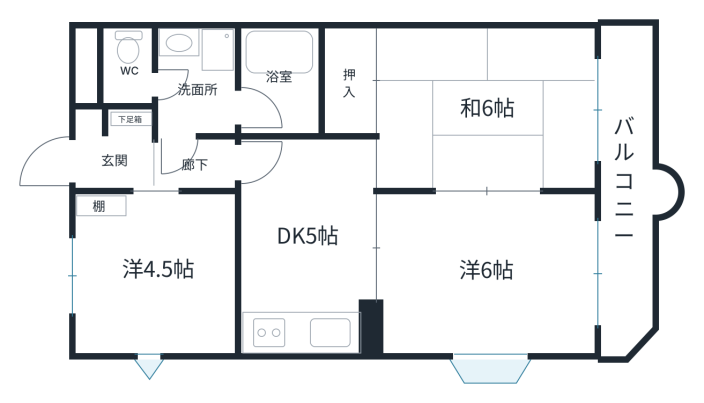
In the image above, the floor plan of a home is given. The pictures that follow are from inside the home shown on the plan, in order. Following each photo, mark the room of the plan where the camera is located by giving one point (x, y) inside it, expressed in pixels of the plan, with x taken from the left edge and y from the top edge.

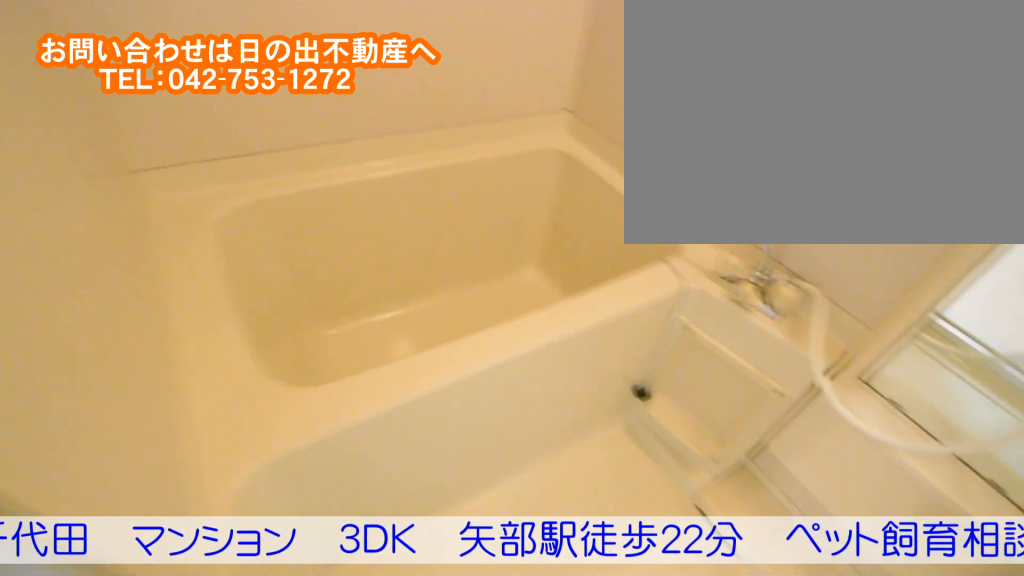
(283, 104)
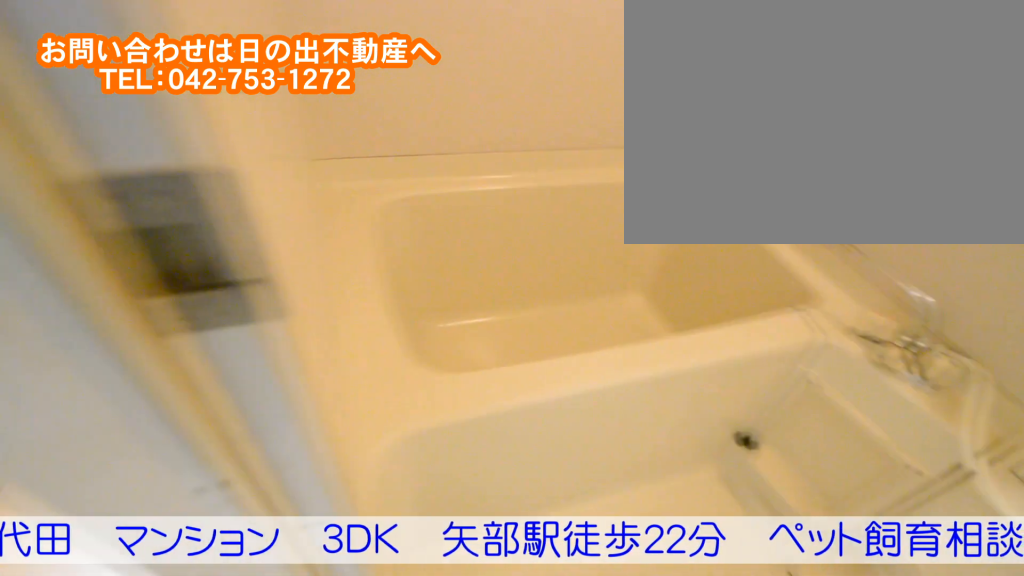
(283, 104)
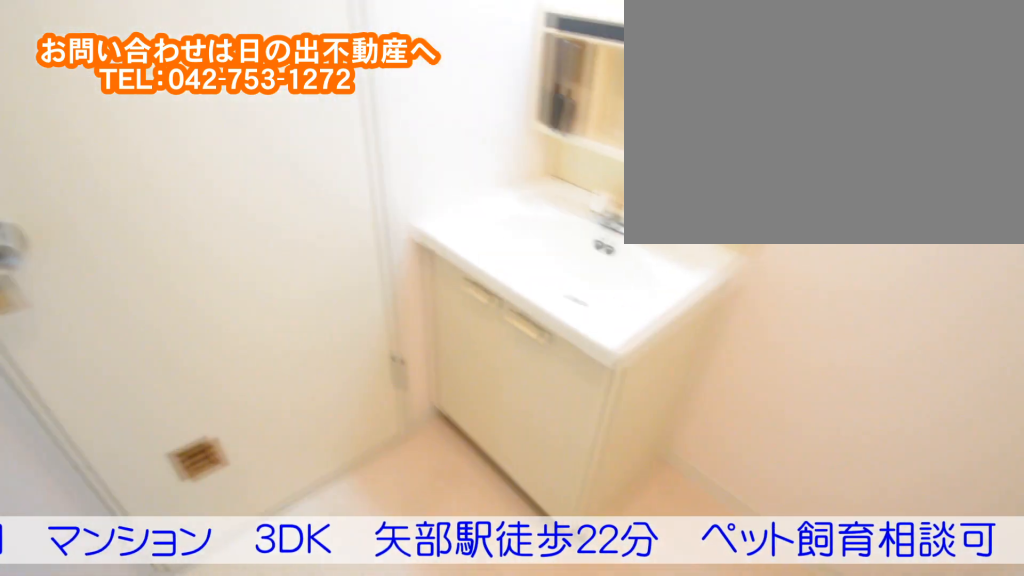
(197, 103)
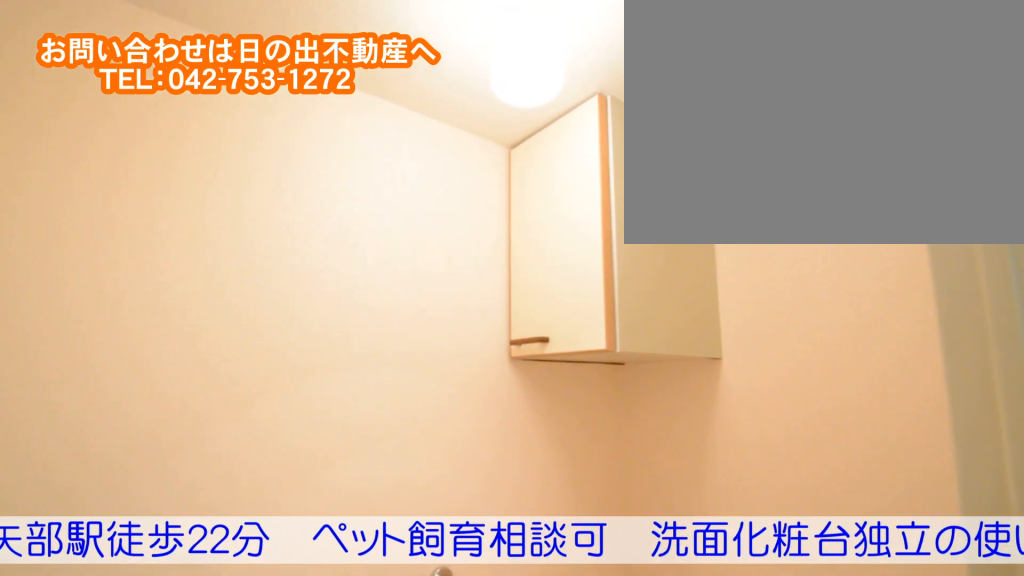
(127, 67)
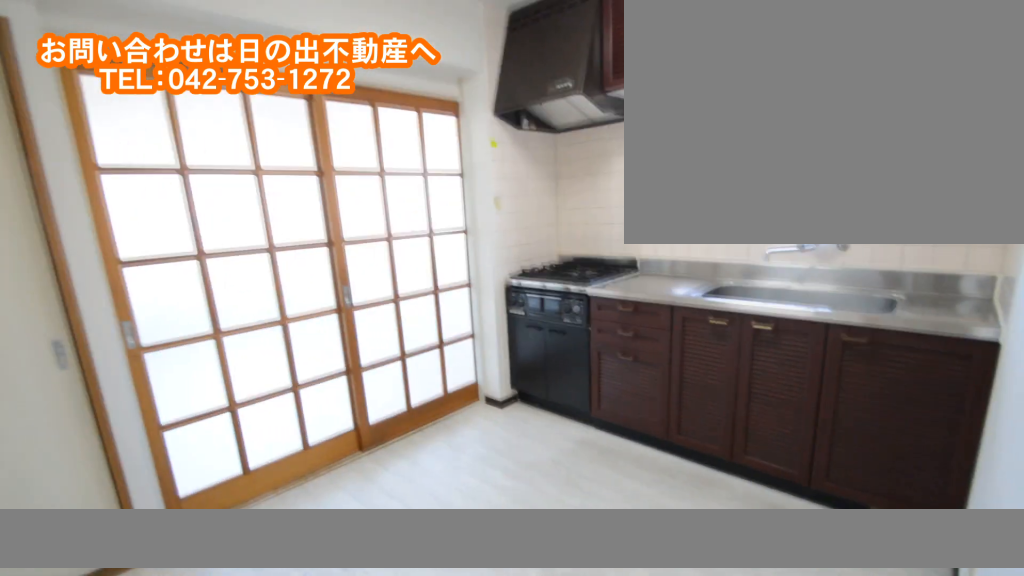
(315, 267)
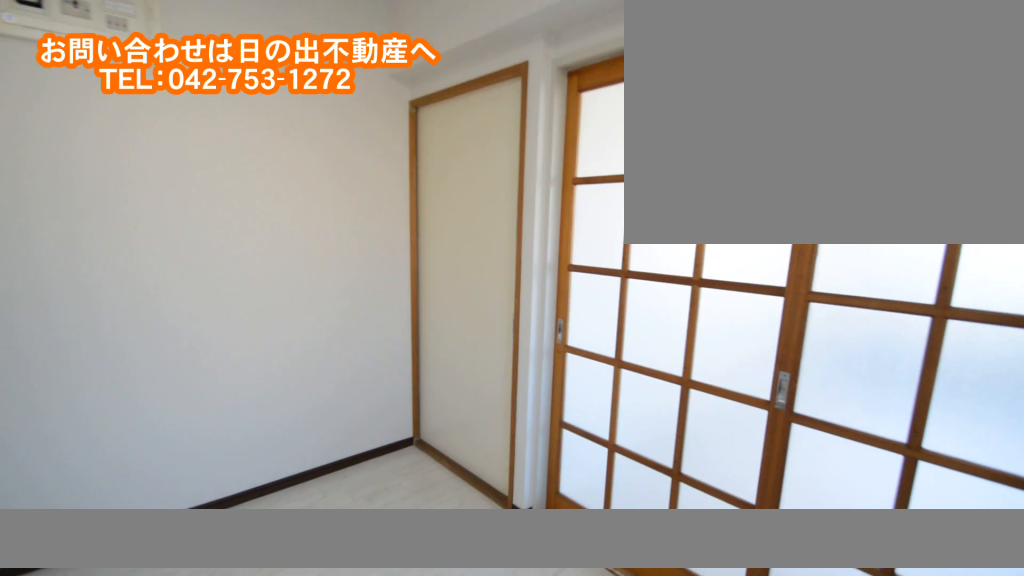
(315, 267)
